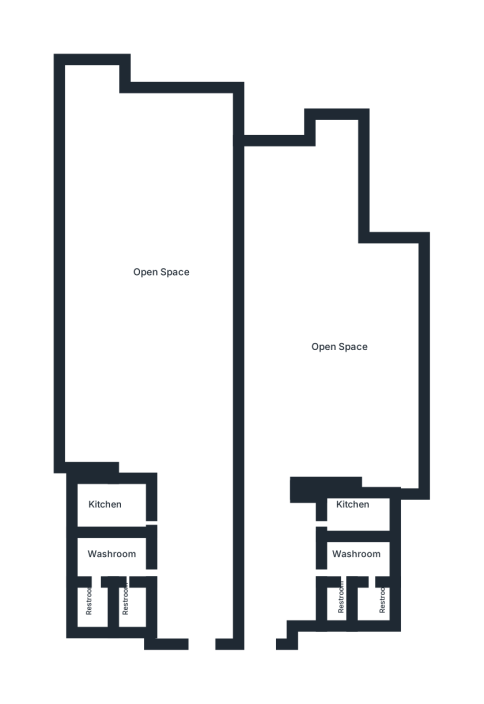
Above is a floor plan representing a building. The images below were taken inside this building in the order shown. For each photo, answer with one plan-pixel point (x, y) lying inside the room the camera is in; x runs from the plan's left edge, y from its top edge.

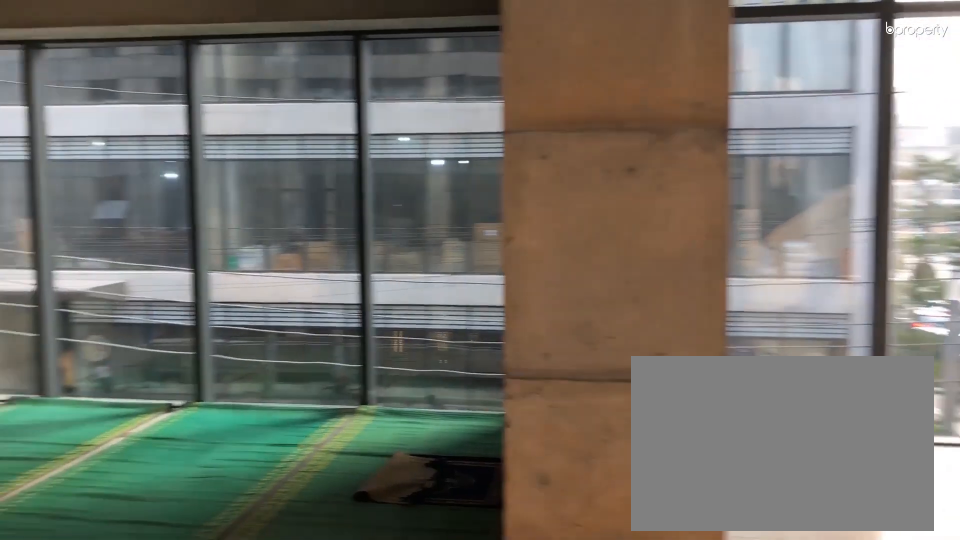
(160, 245)
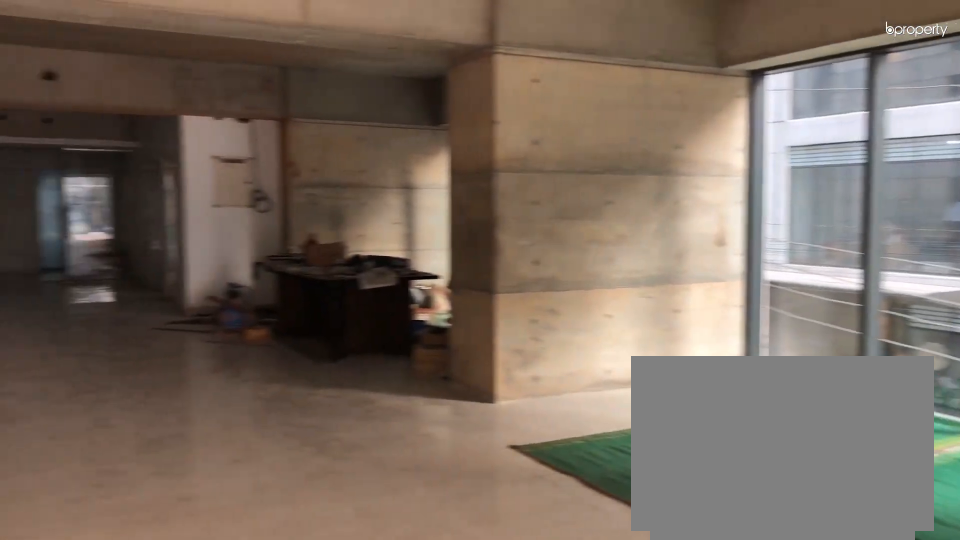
(160, 245)
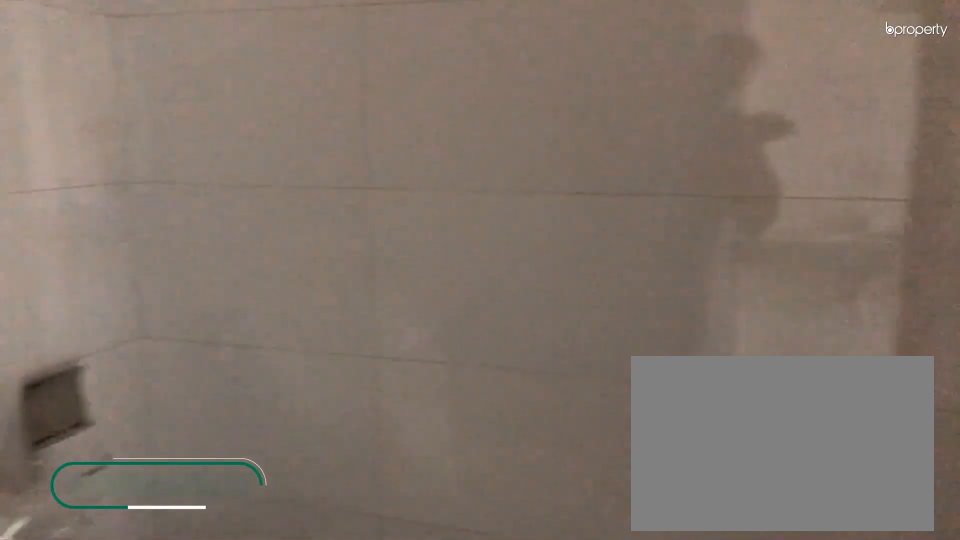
(129, 597)
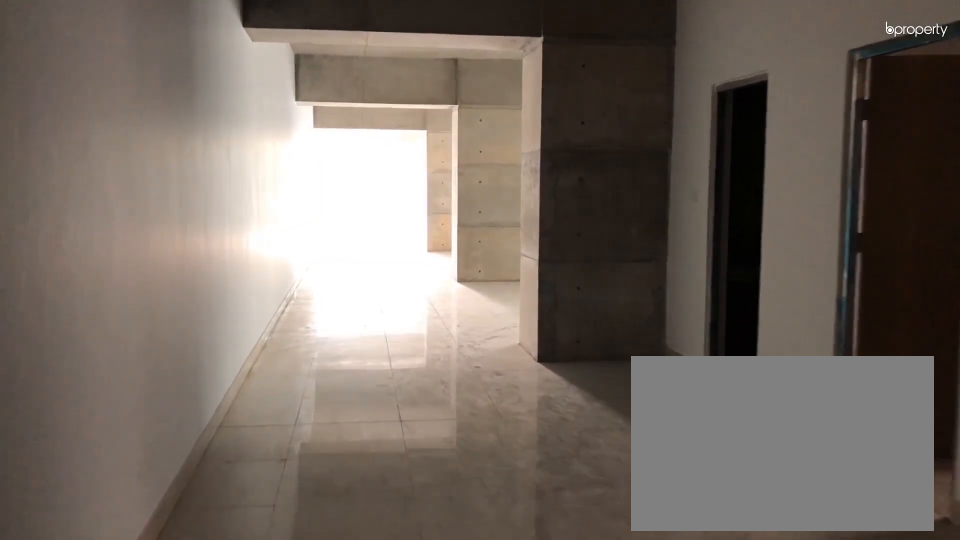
(271, 599)
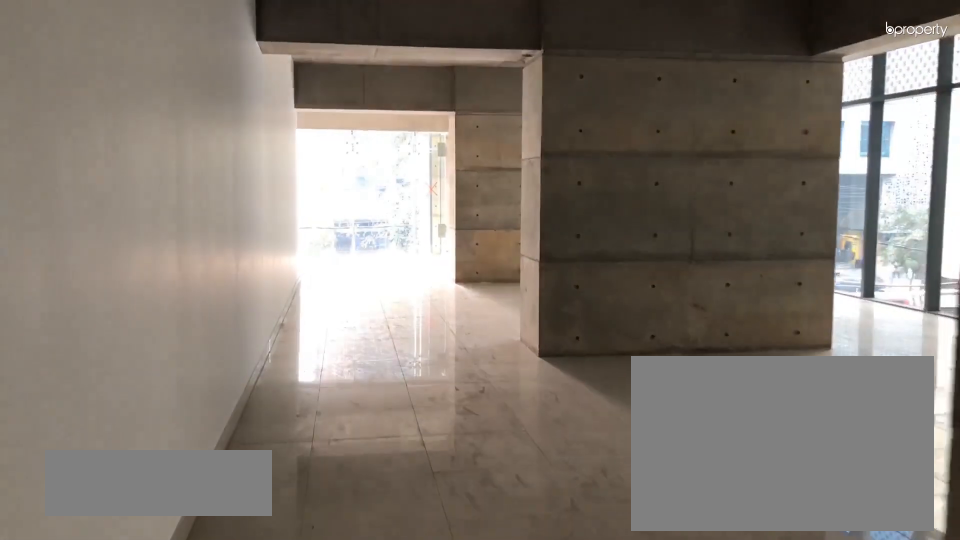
(281, 396)
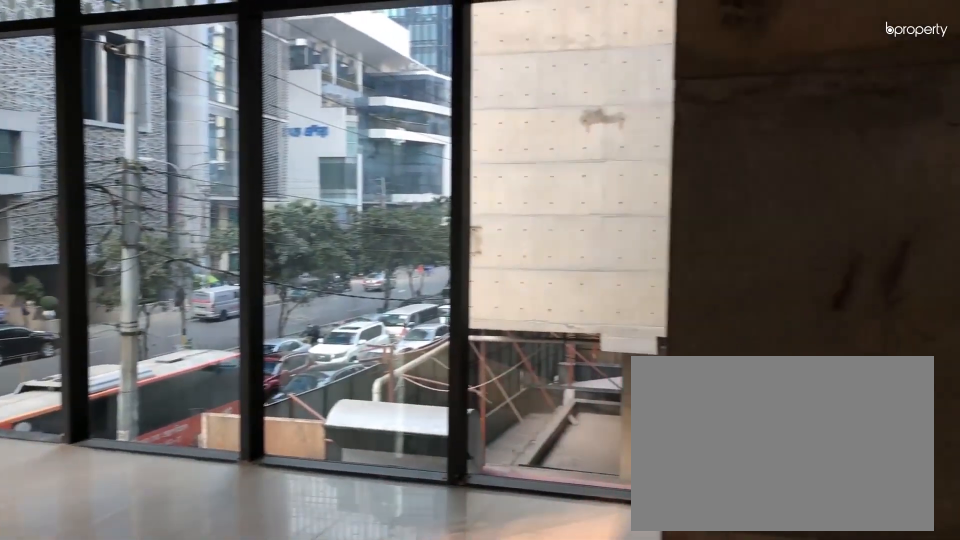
(270, 288)
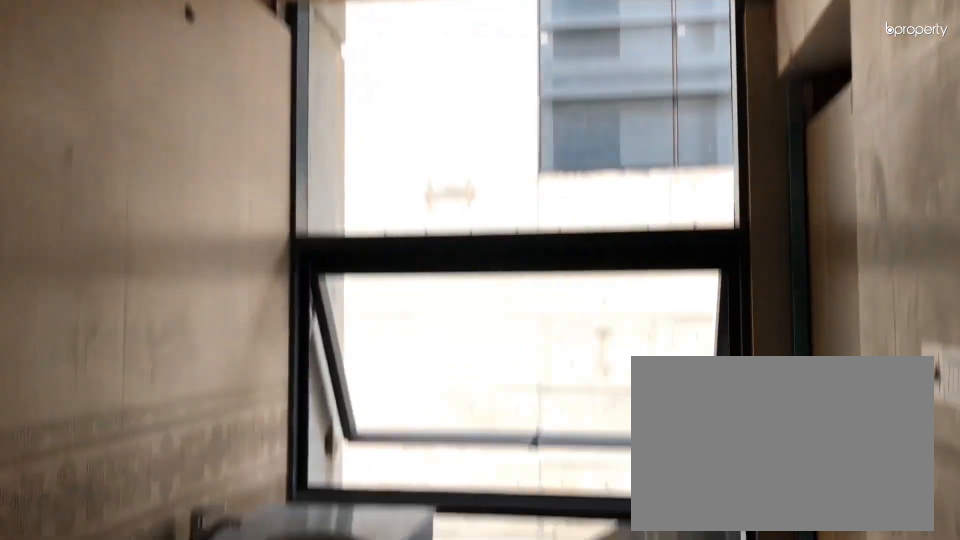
(350, 561)
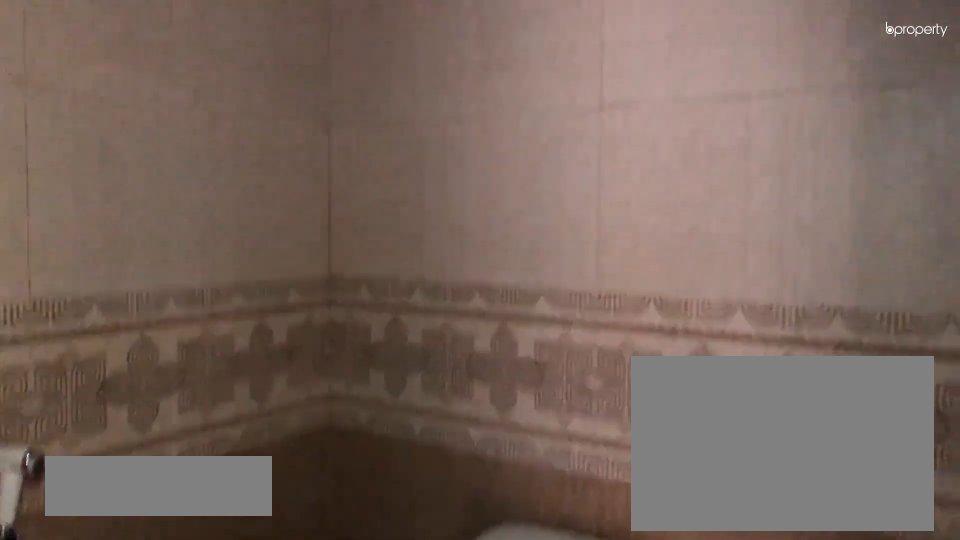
(334, 601)
